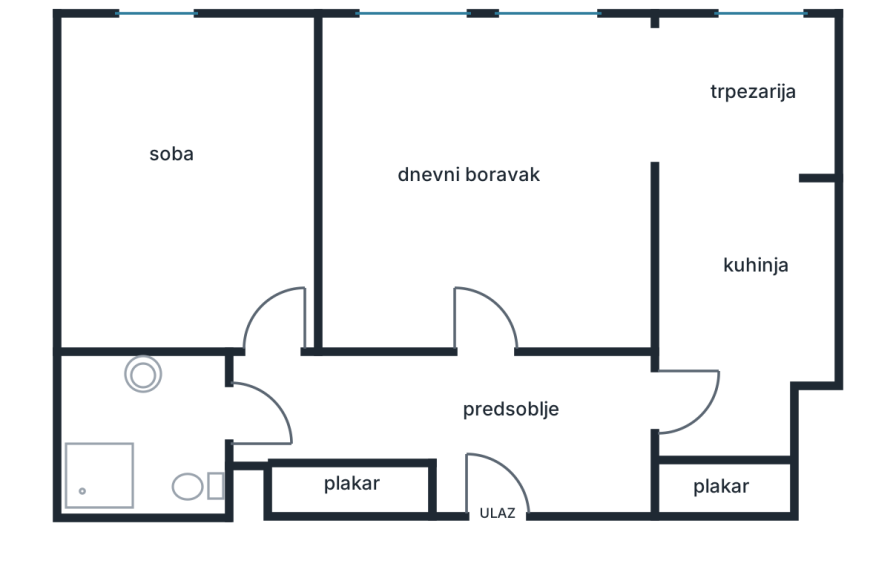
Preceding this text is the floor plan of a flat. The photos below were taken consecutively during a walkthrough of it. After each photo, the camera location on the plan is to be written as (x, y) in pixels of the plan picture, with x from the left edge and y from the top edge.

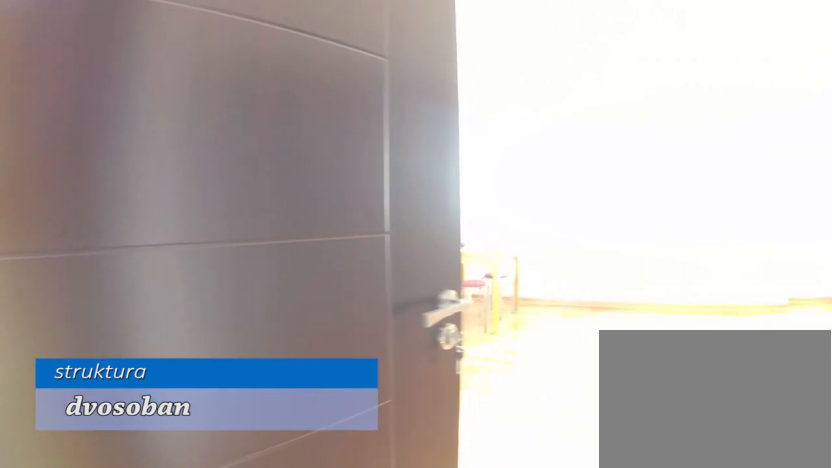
(515, 416)
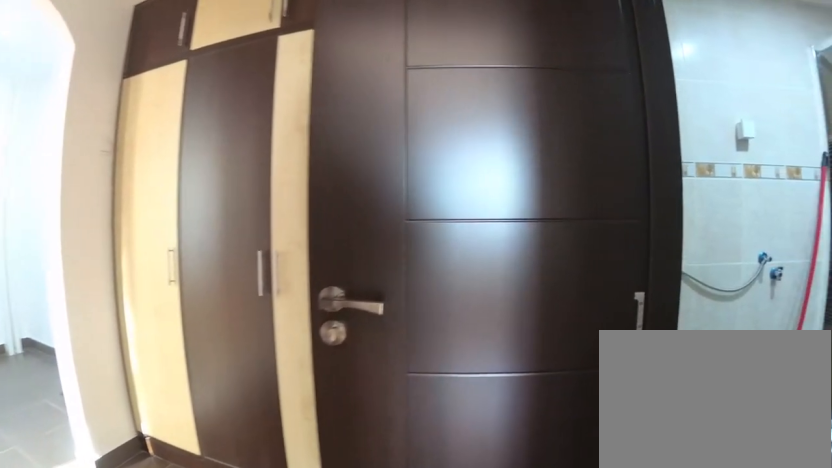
(273, 341)
